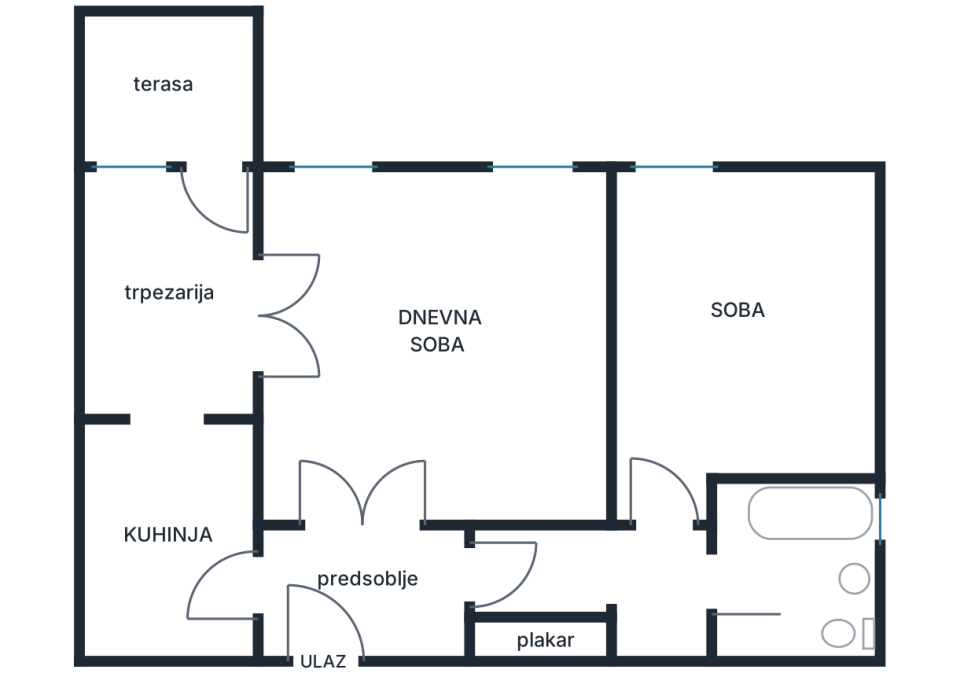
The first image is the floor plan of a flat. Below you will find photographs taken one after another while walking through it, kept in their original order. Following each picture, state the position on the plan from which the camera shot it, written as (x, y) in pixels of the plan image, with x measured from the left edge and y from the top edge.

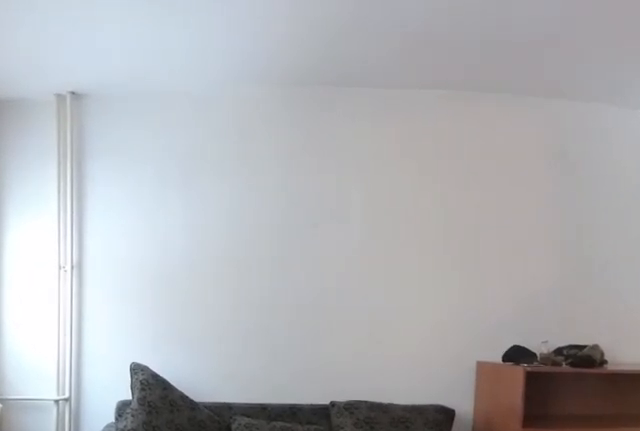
(301, 326)
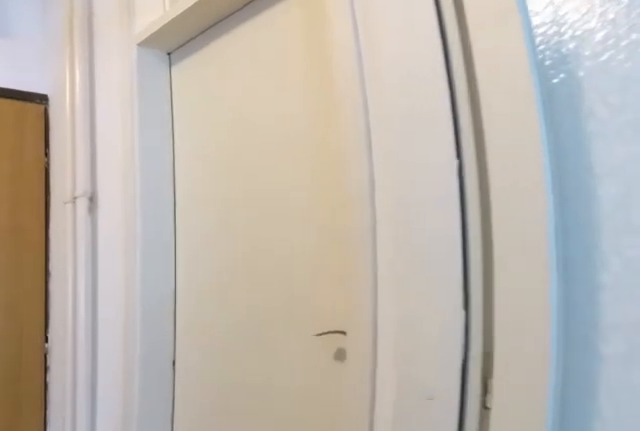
(385, 475)
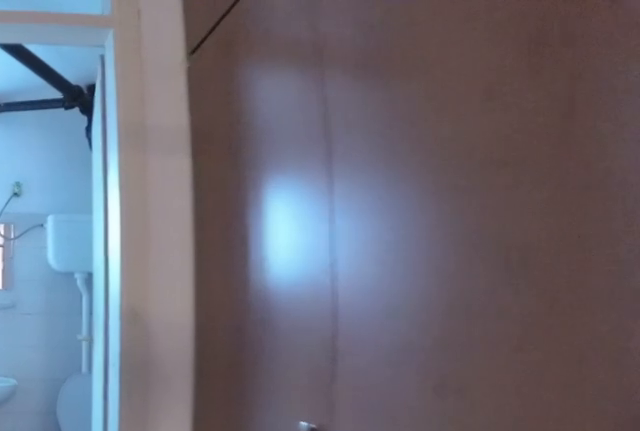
(553, 584)
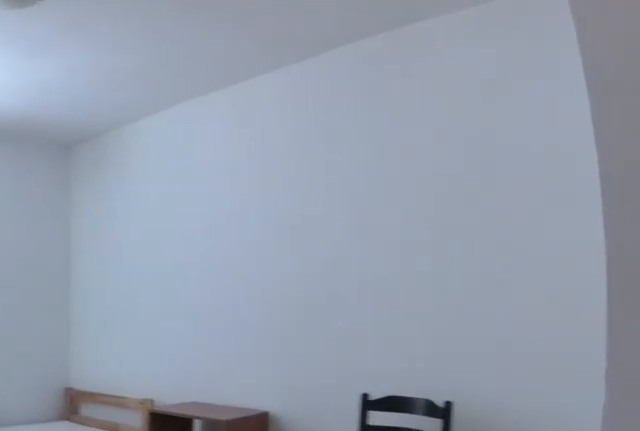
(663, 512)
